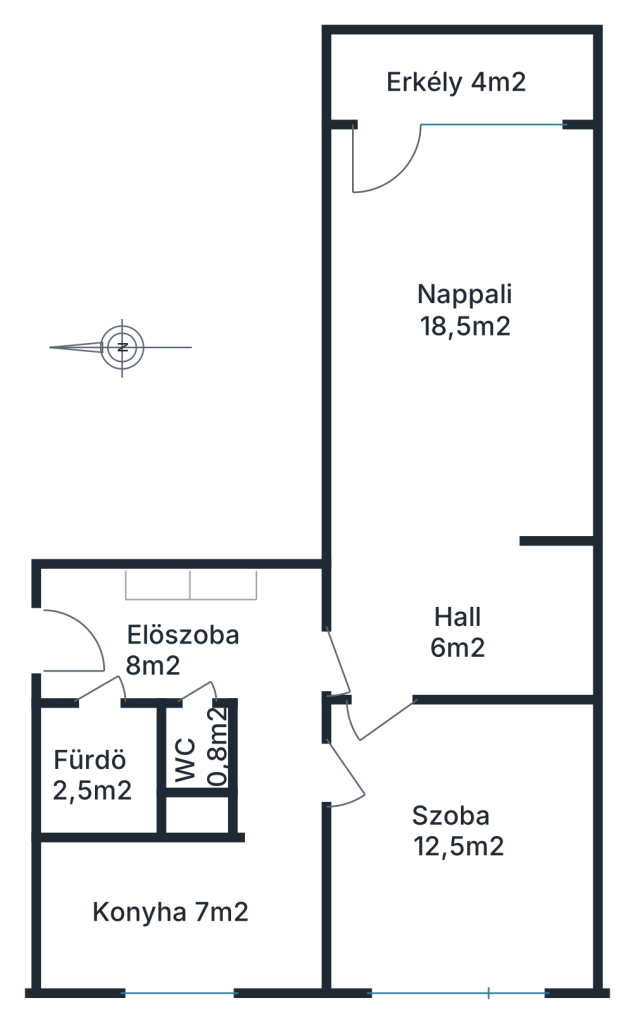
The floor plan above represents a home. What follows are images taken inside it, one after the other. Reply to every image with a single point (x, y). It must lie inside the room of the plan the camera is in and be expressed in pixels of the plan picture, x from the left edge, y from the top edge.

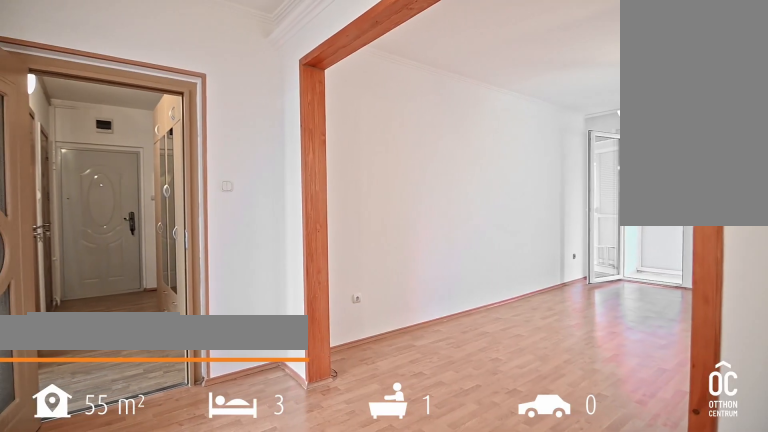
(457, 629)
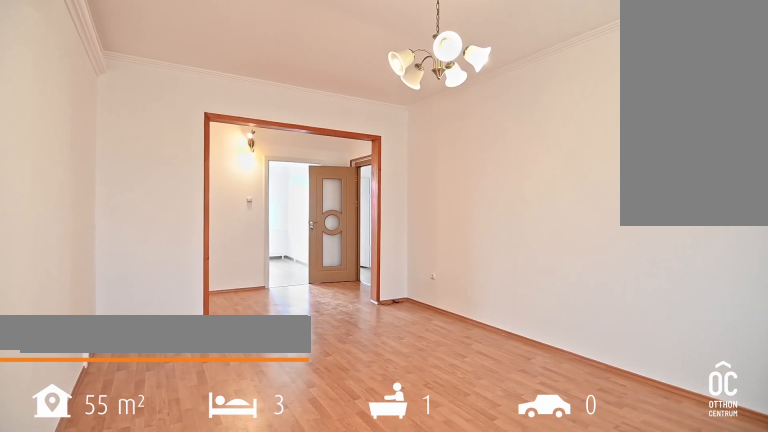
(457, 316)
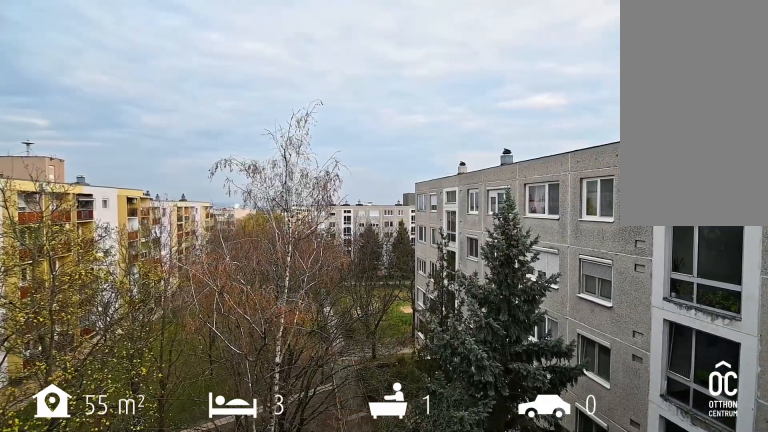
(457, 75)
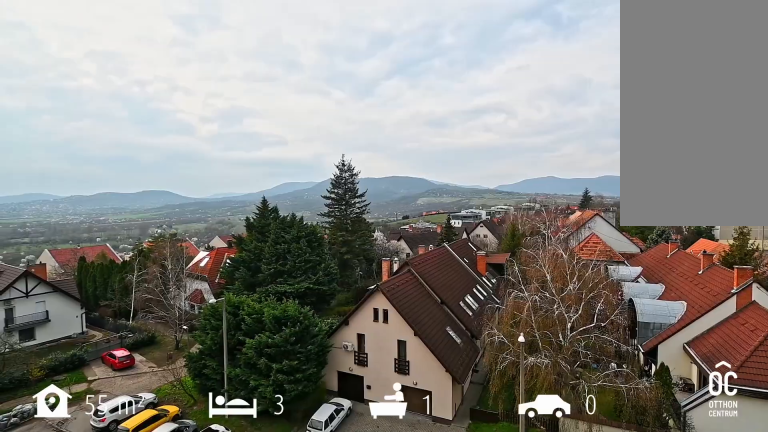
(458, 861)
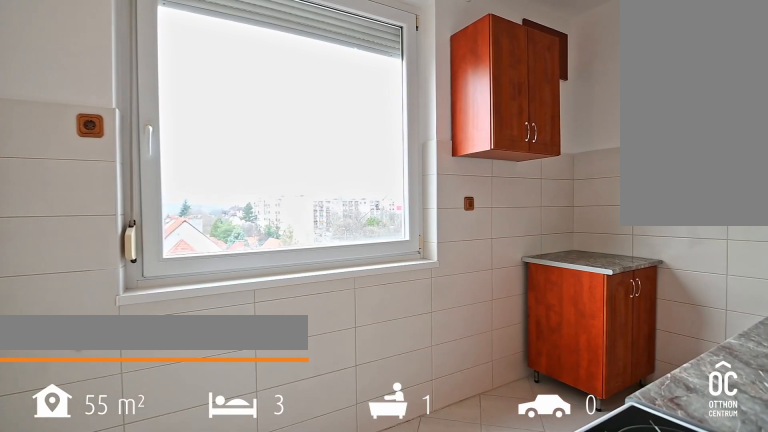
(180, 909)
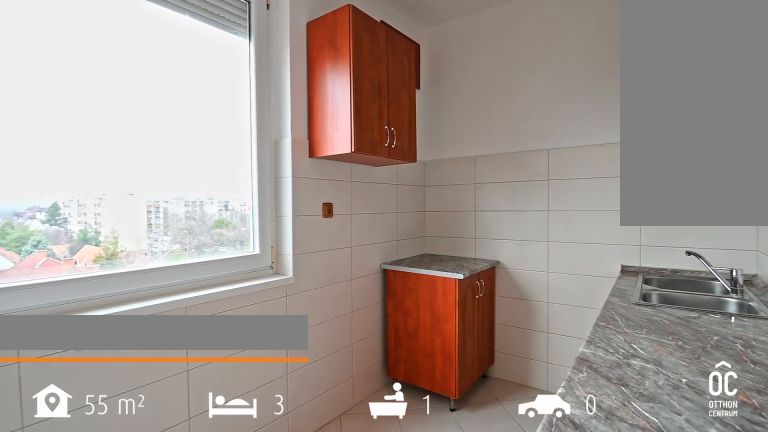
(180, 909)
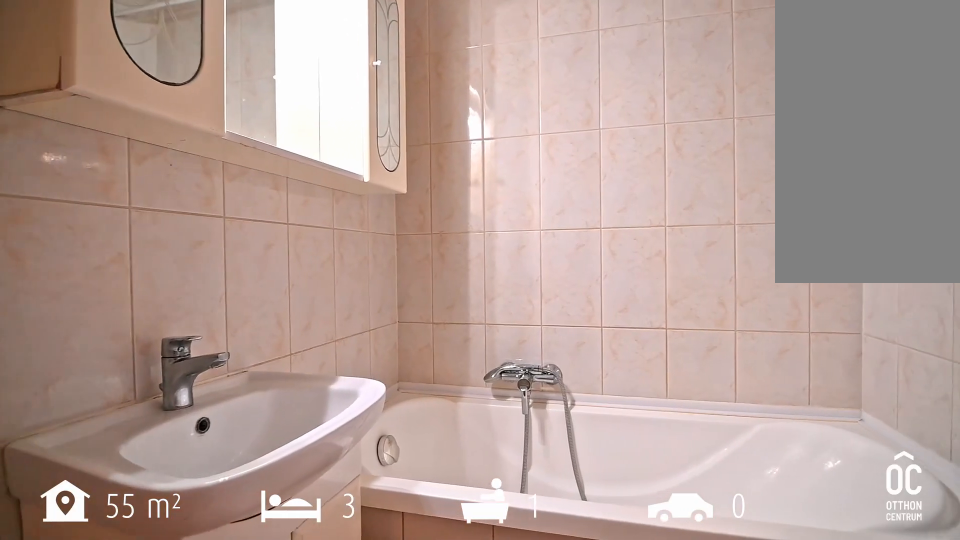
(100, 767)
